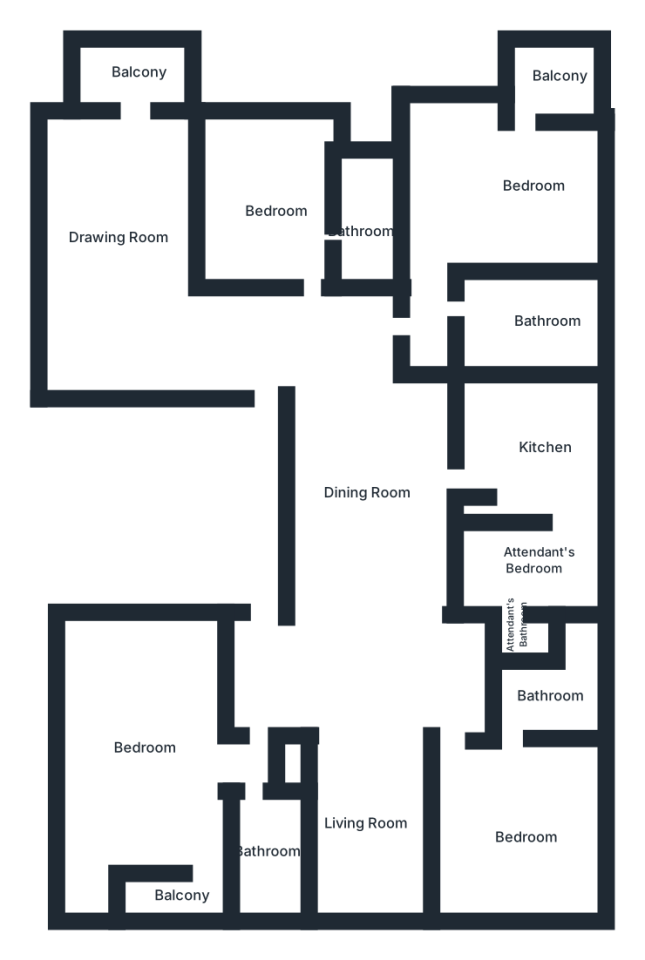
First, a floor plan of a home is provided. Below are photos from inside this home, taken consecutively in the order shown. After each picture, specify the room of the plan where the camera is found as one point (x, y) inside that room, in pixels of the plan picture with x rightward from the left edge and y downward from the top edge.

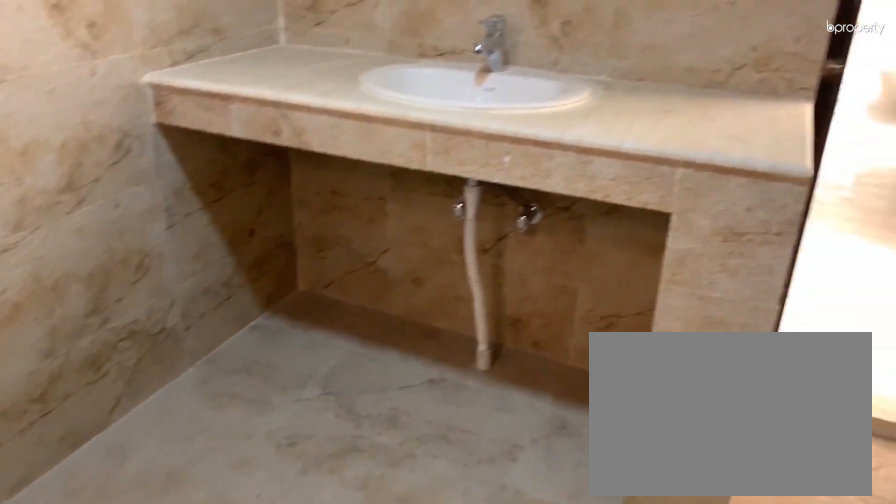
(519, 307)
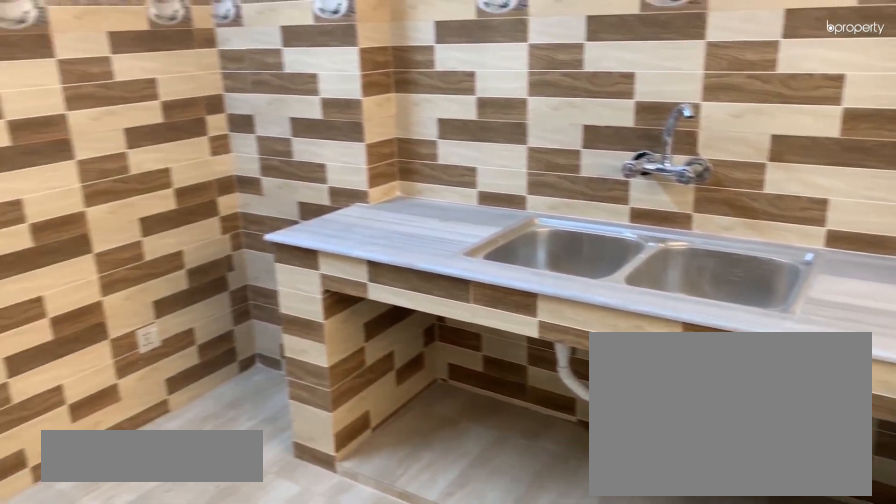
(503, 472)
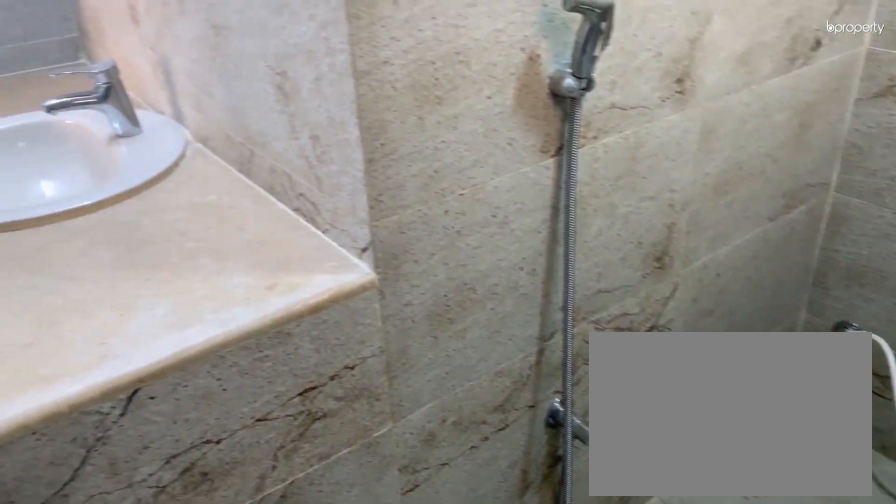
(548, 696)
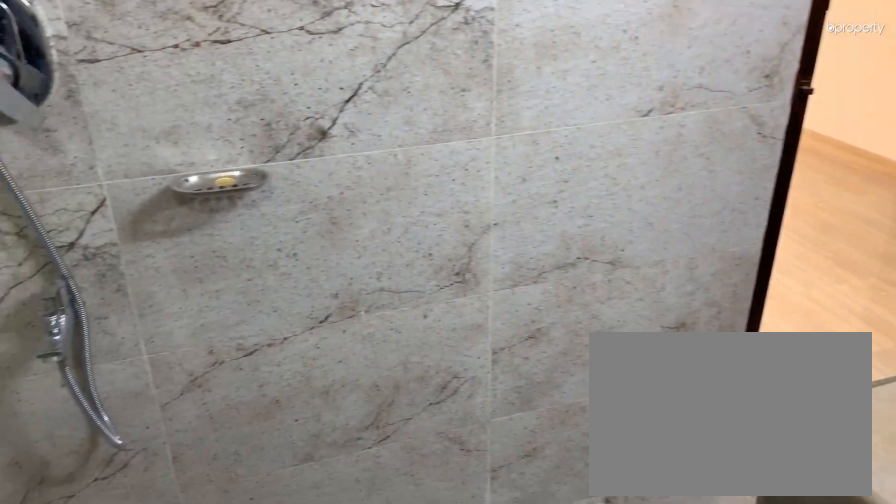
(548, 696)
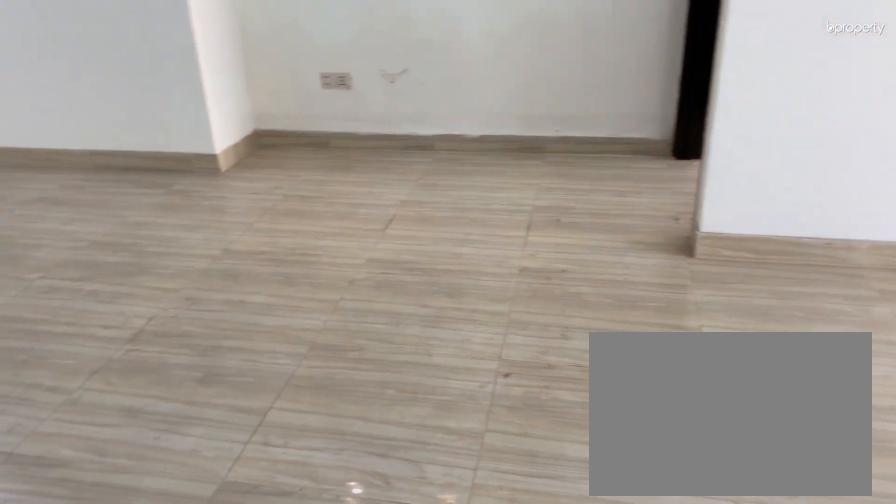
(359, 831)
